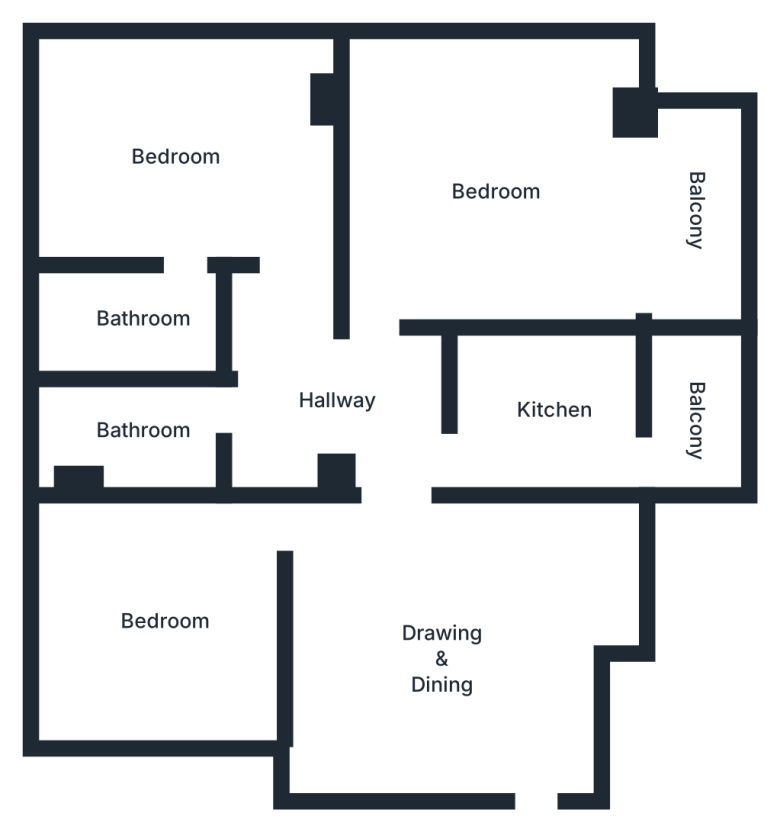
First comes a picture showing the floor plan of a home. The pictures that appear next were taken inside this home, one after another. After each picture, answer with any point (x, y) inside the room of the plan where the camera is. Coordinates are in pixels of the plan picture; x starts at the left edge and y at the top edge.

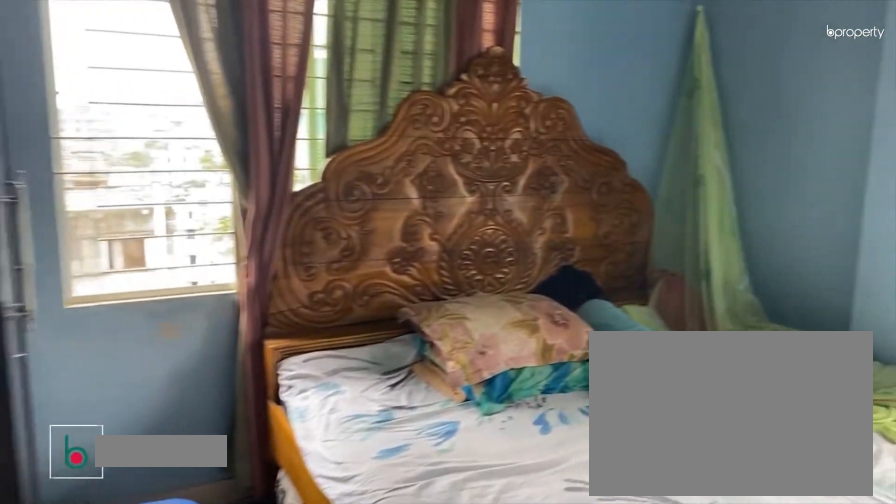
(497, 190)
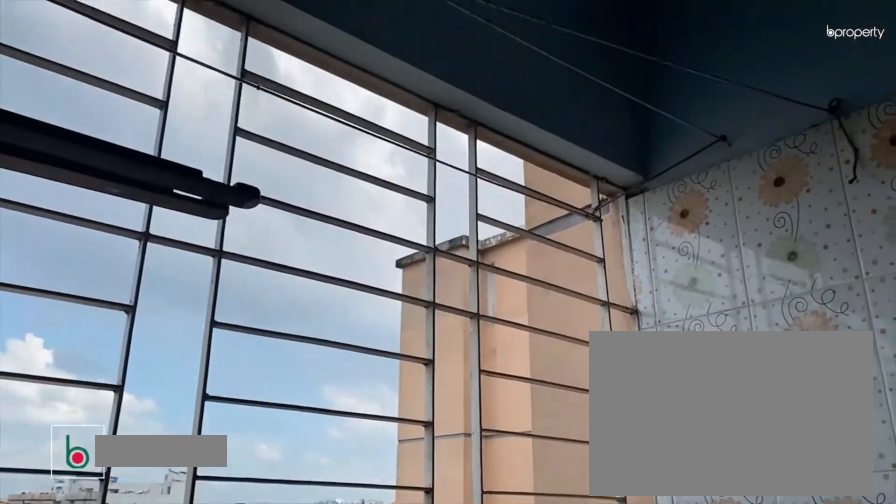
(697, 213)
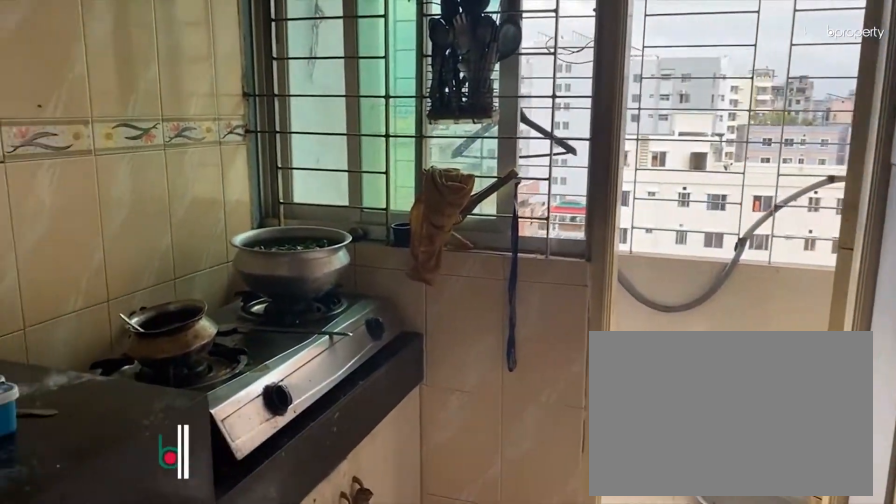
(555, 410)
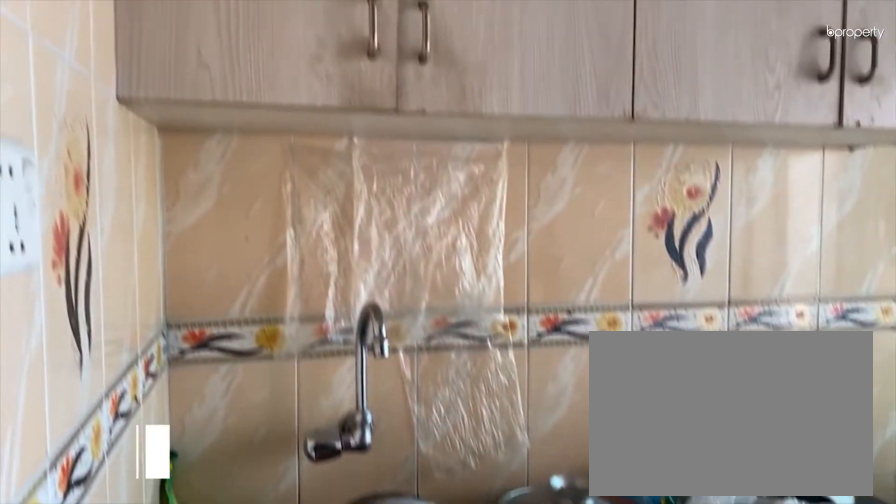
(555, 410)
